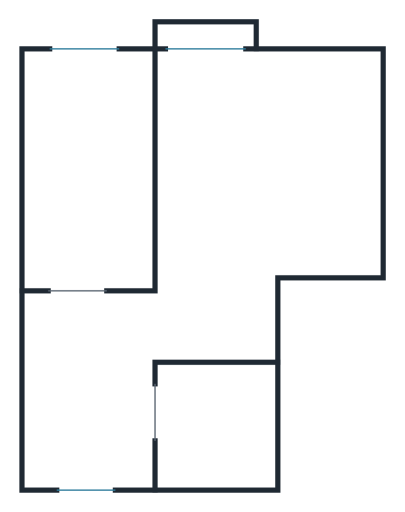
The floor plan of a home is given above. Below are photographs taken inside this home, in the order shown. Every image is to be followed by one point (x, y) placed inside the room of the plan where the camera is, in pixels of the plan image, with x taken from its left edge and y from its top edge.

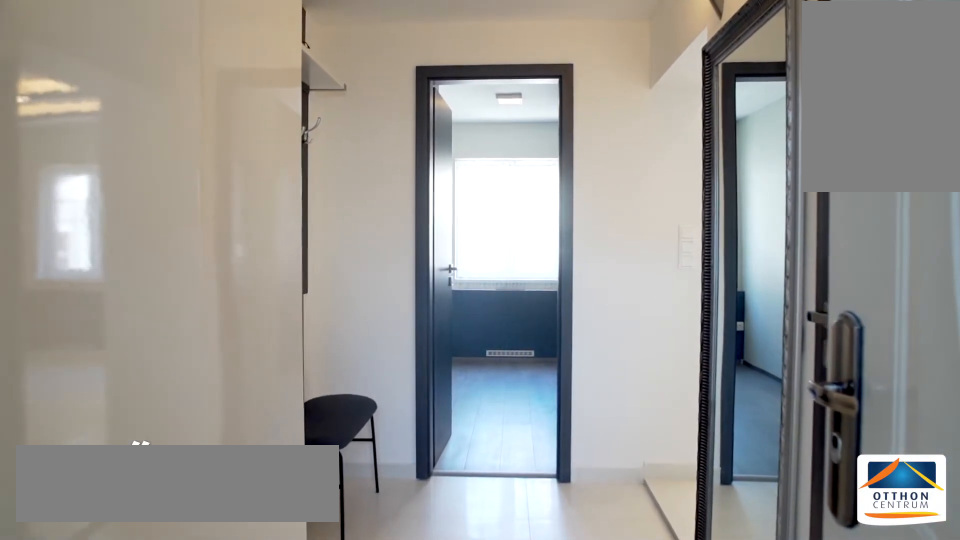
(86, 421)
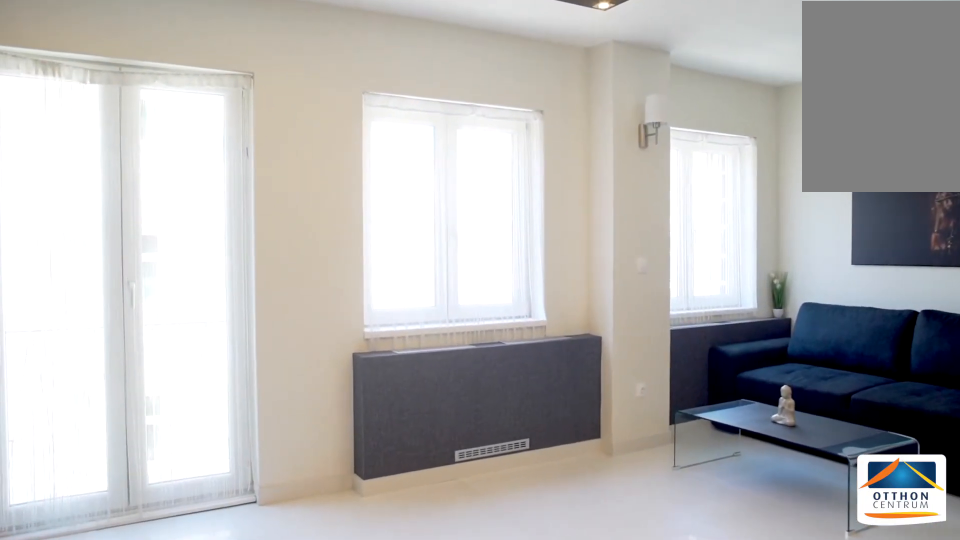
(244, 185)
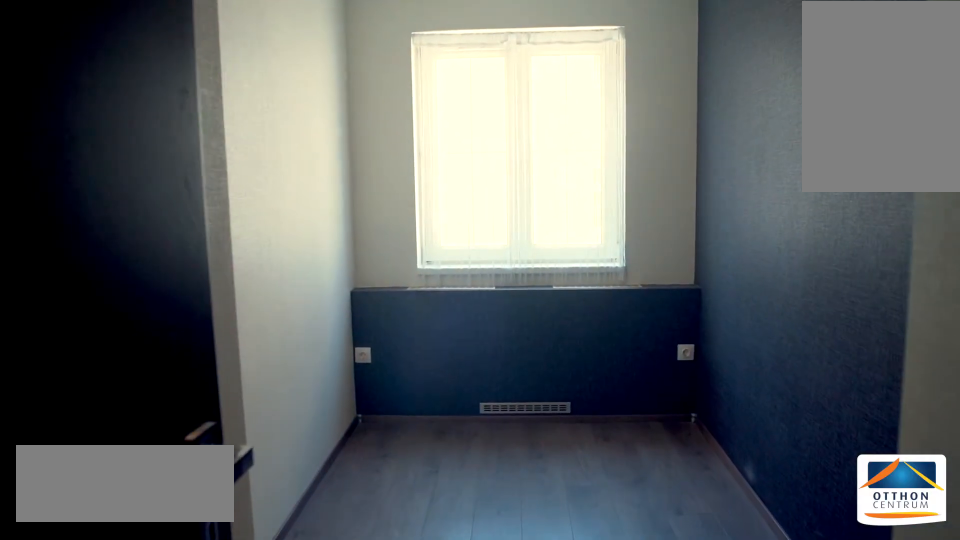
(88, 179)
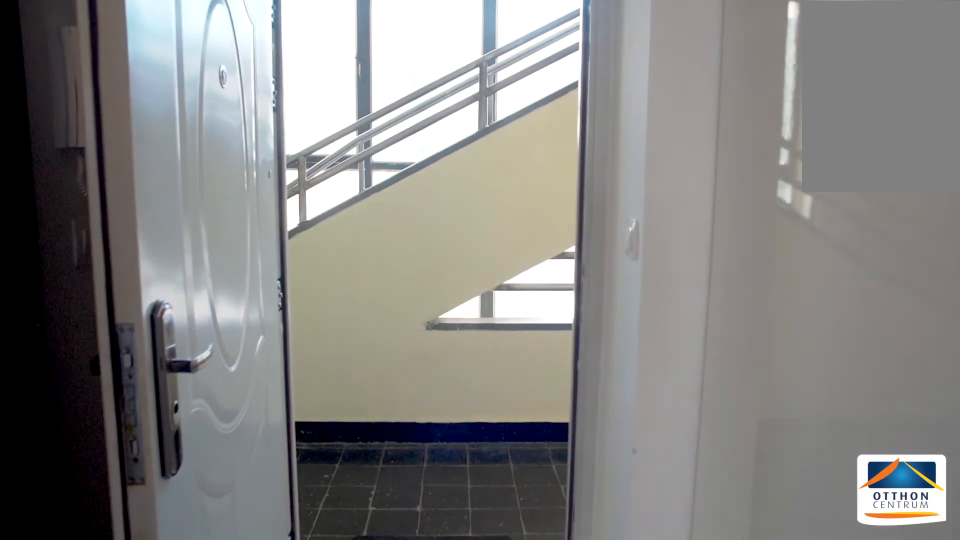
(84, 405)
